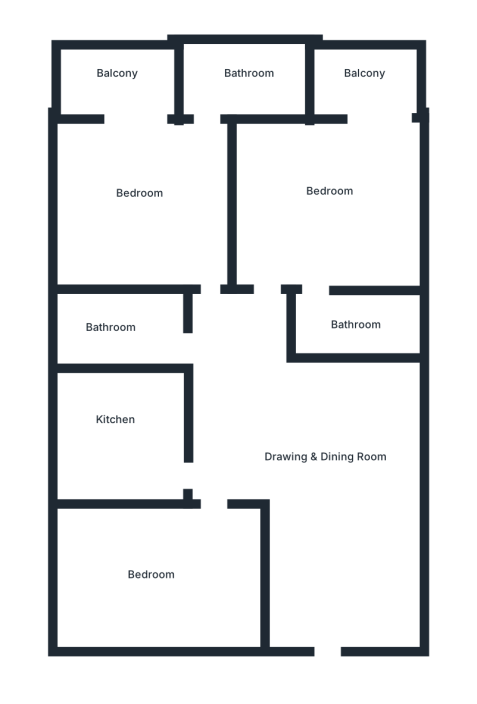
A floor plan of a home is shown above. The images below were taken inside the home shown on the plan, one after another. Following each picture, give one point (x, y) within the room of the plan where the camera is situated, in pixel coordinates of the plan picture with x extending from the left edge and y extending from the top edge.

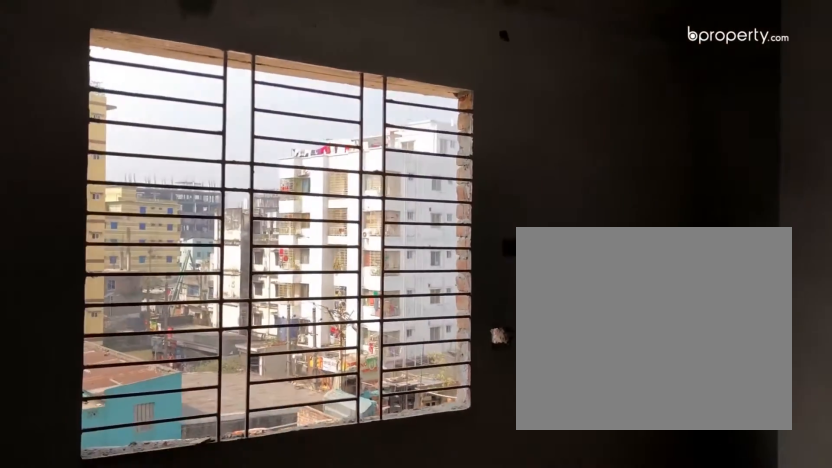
(142, 196)
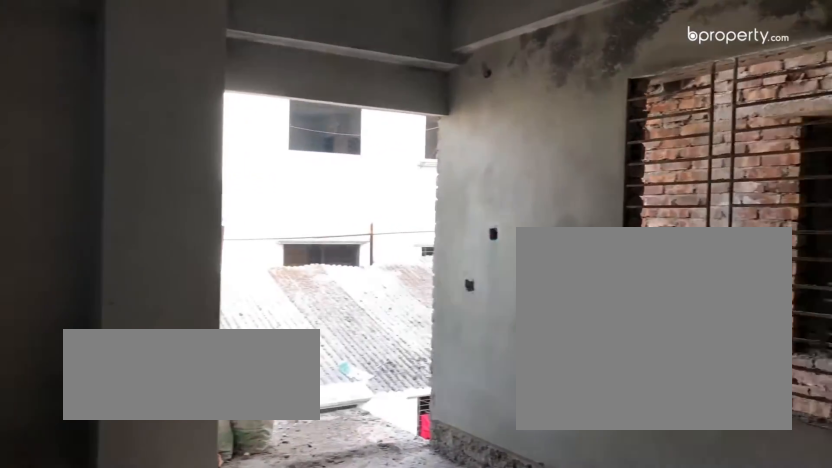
(335, 190)
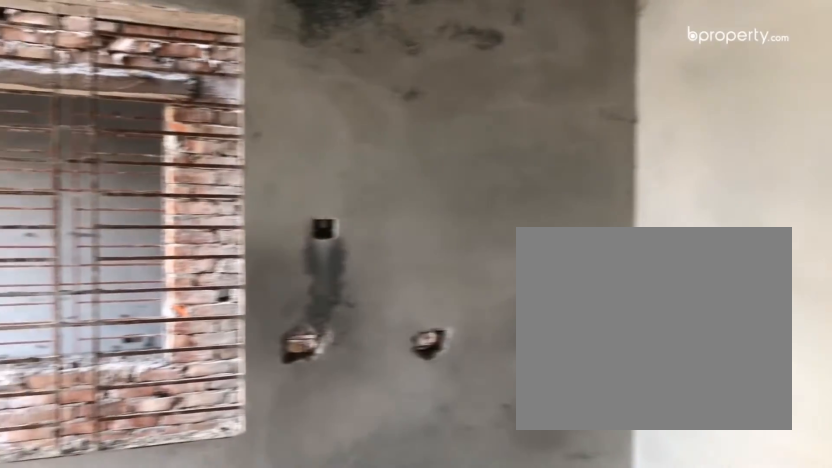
(335, 190)
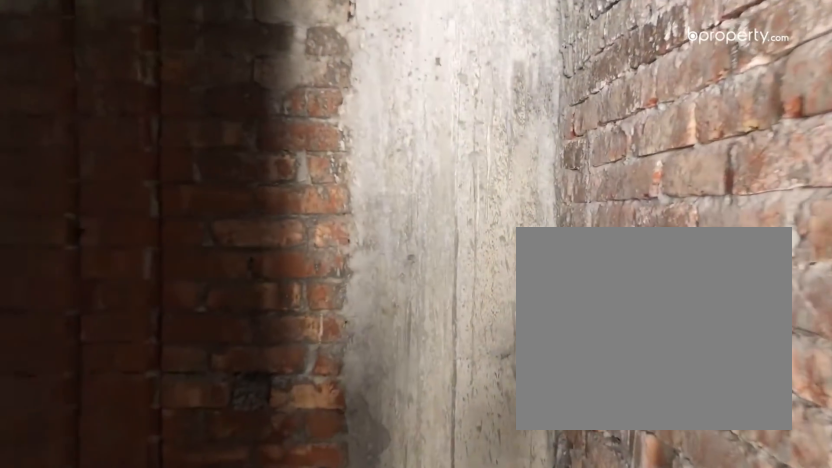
(358, 321)
